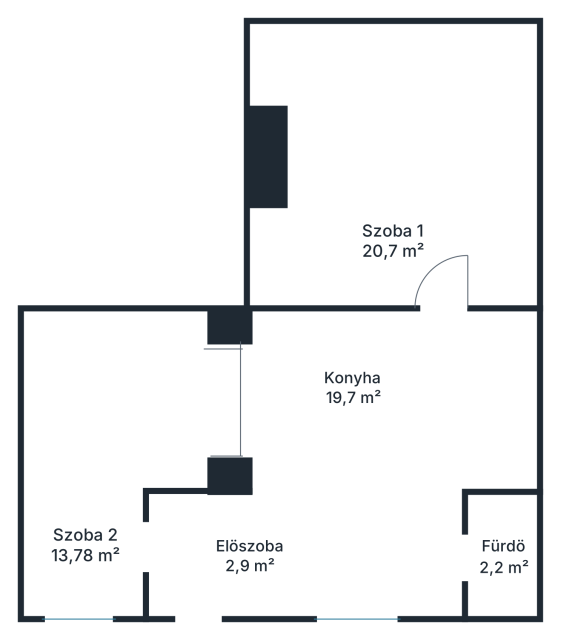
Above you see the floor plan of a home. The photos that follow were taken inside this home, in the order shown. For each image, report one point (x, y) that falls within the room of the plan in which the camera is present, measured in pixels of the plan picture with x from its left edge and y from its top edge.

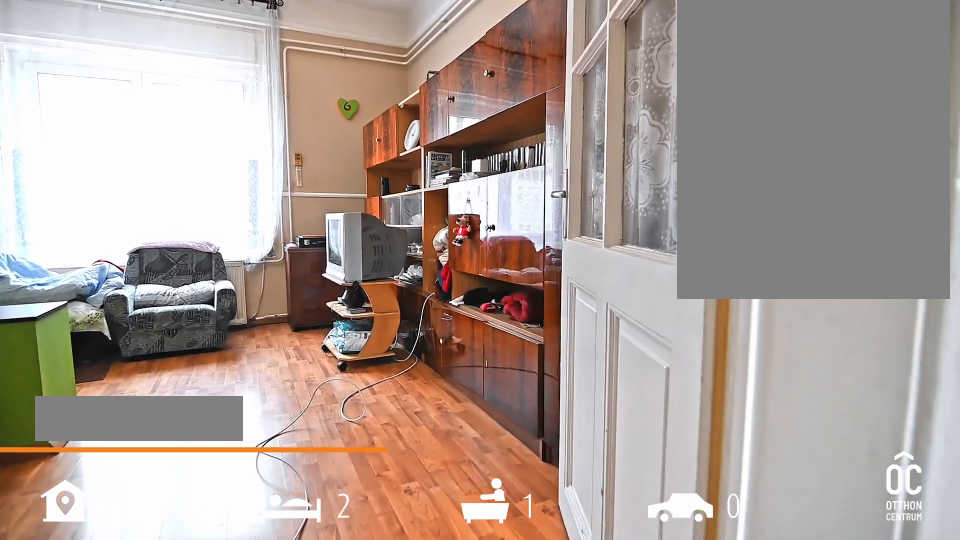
(400, 170)
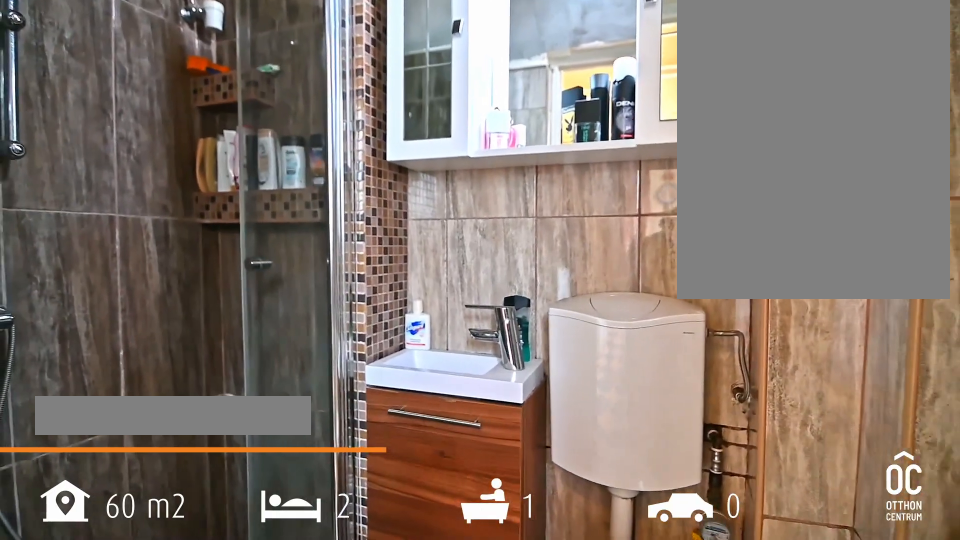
(502, 555)
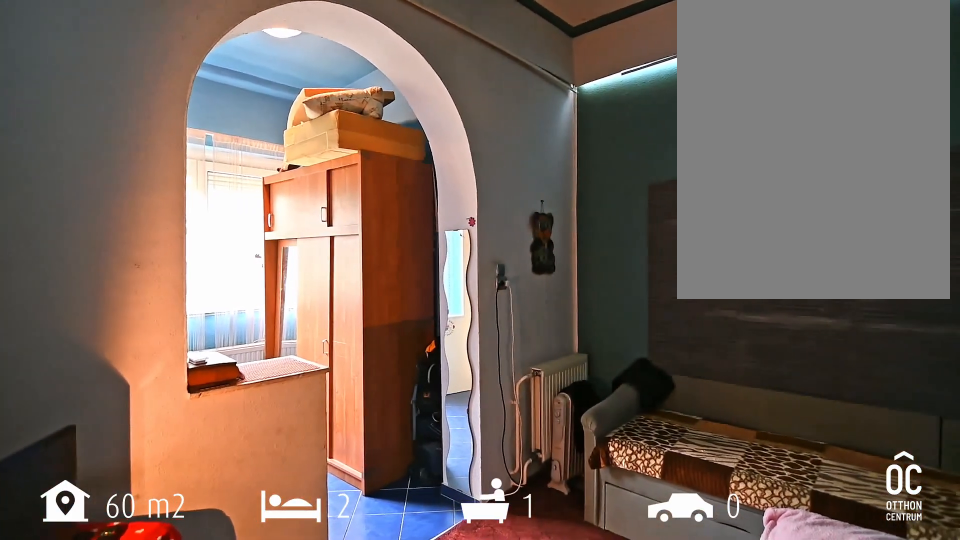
(92, 485)
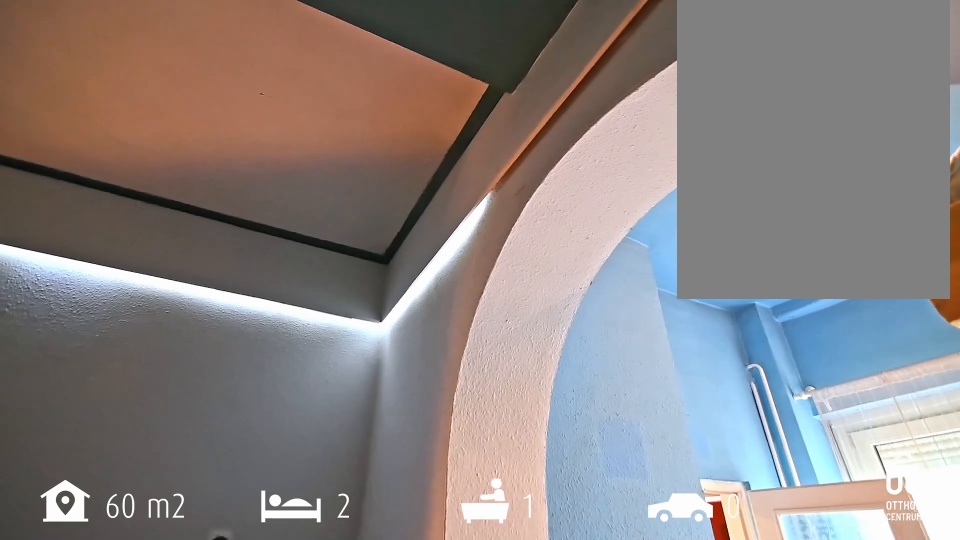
(92, 485)
